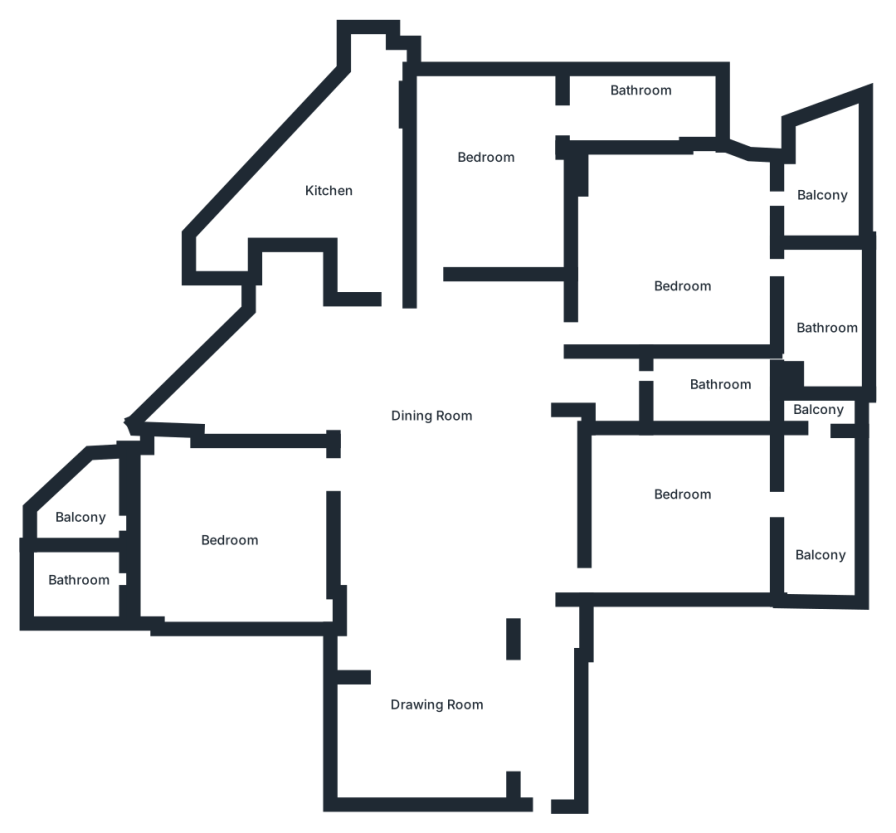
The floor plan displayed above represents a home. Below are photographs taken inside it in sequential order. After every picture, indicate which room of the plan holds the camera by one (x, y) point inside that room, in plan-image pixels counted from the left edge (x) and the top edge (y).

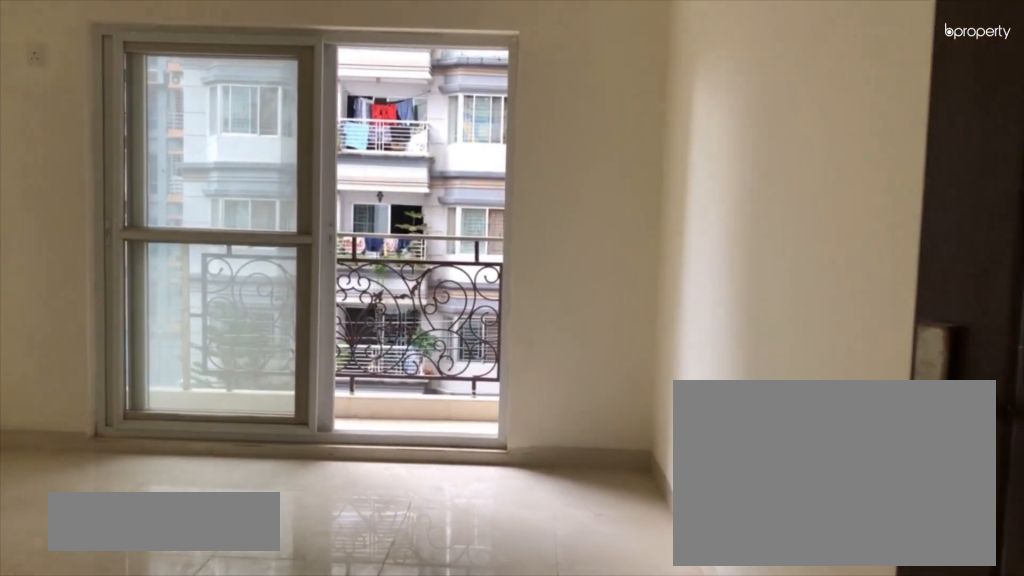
(678, 504)
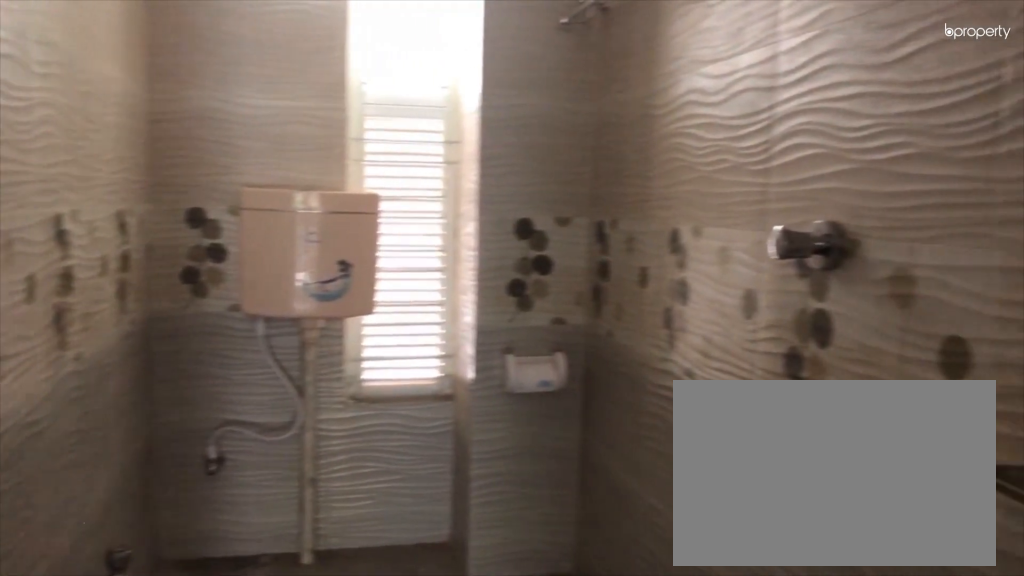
(708, 396)
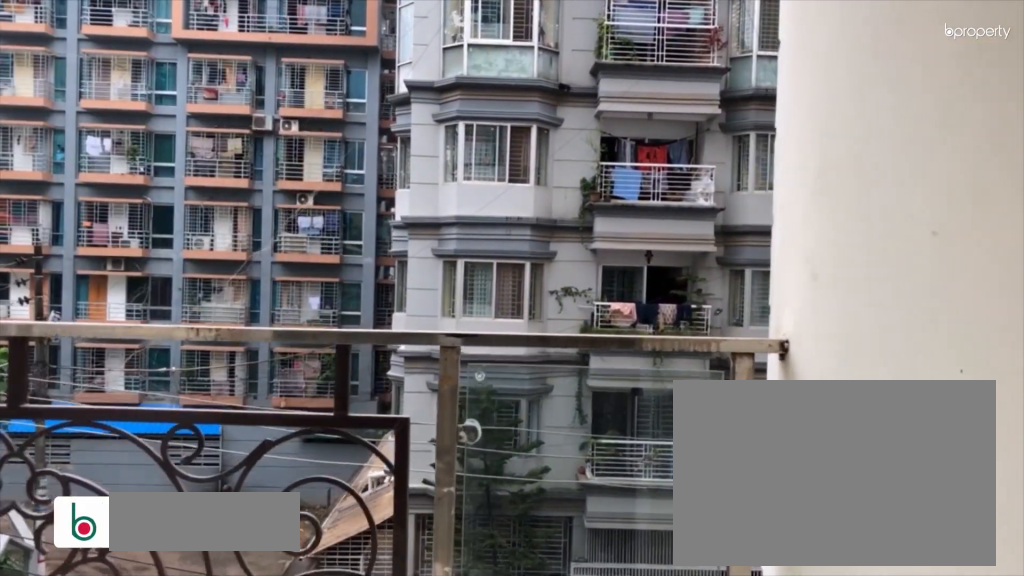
(827, 189)
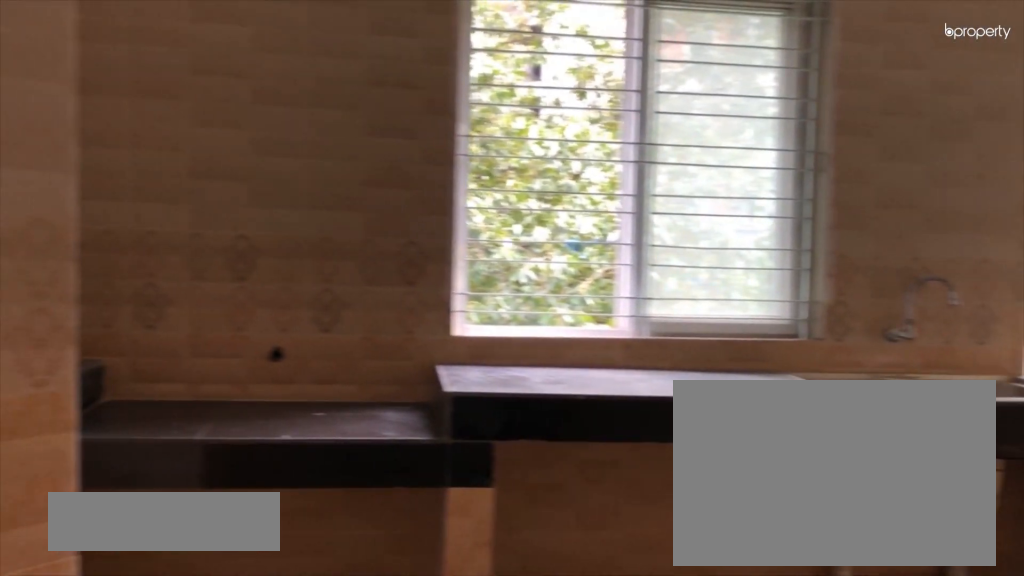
(334, 195)
